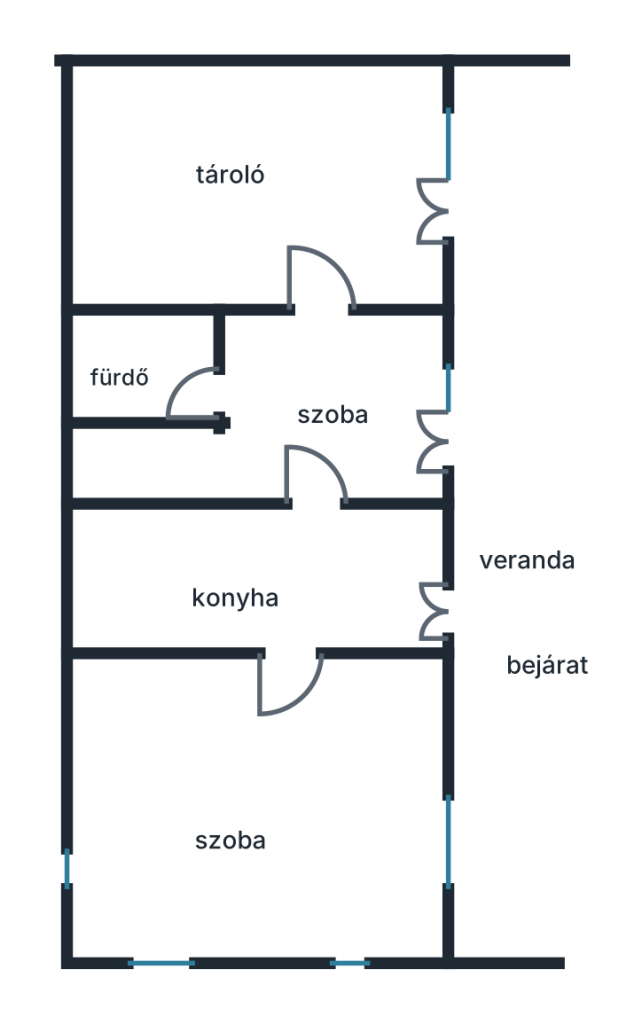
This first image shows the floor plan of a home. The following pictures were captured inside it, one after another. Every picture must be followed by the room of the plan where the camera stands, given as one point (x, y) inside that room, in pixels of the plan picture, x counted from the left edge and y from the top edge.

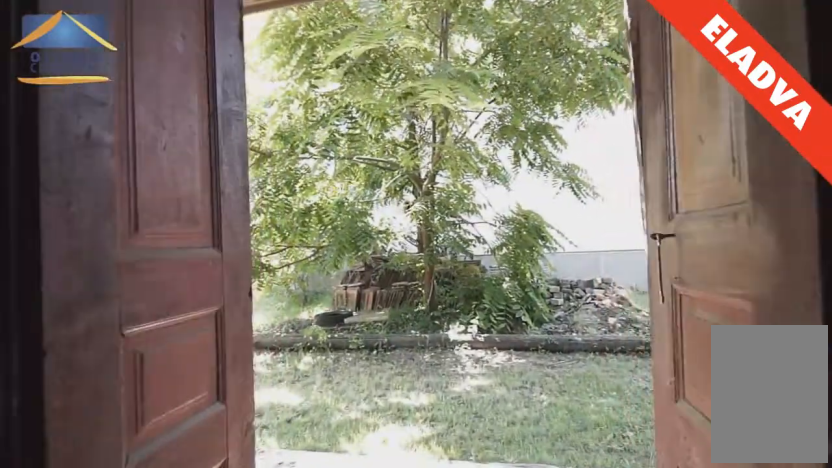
(363, 573)
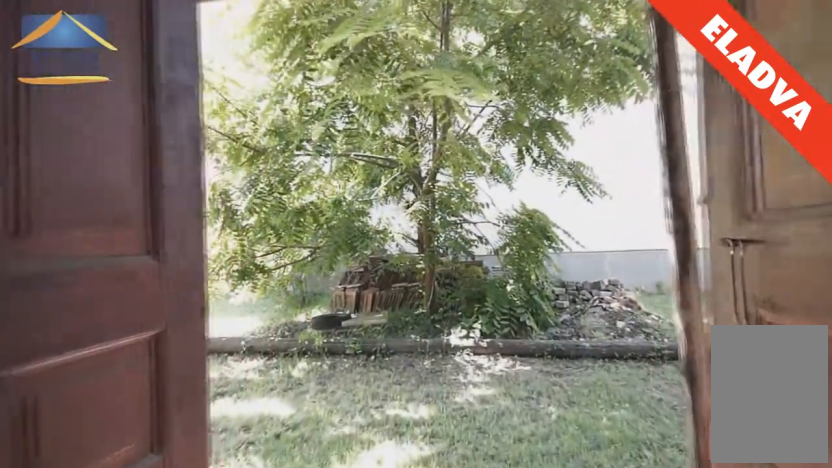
(387, 573)
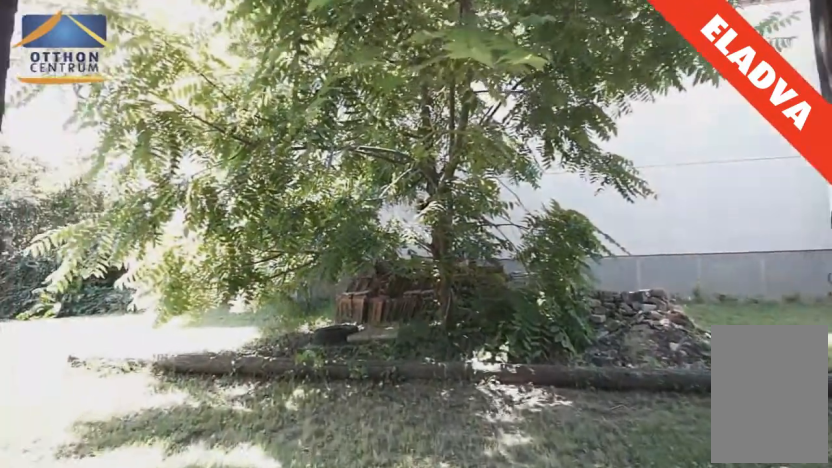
(483, 591)
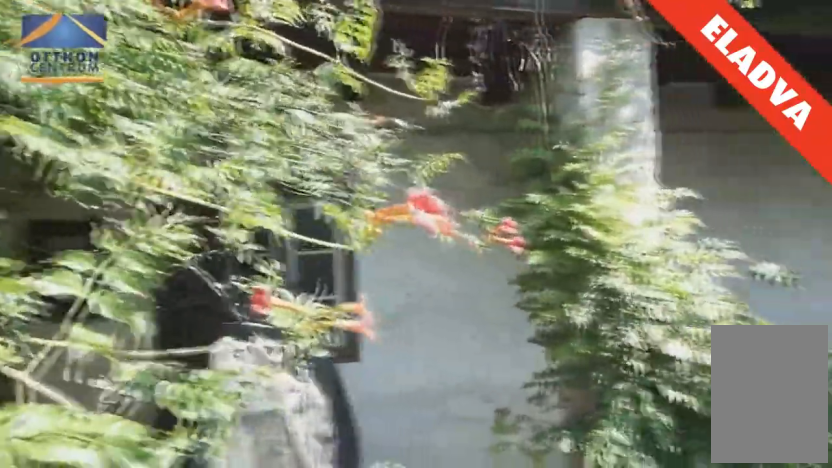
(504, 594)
